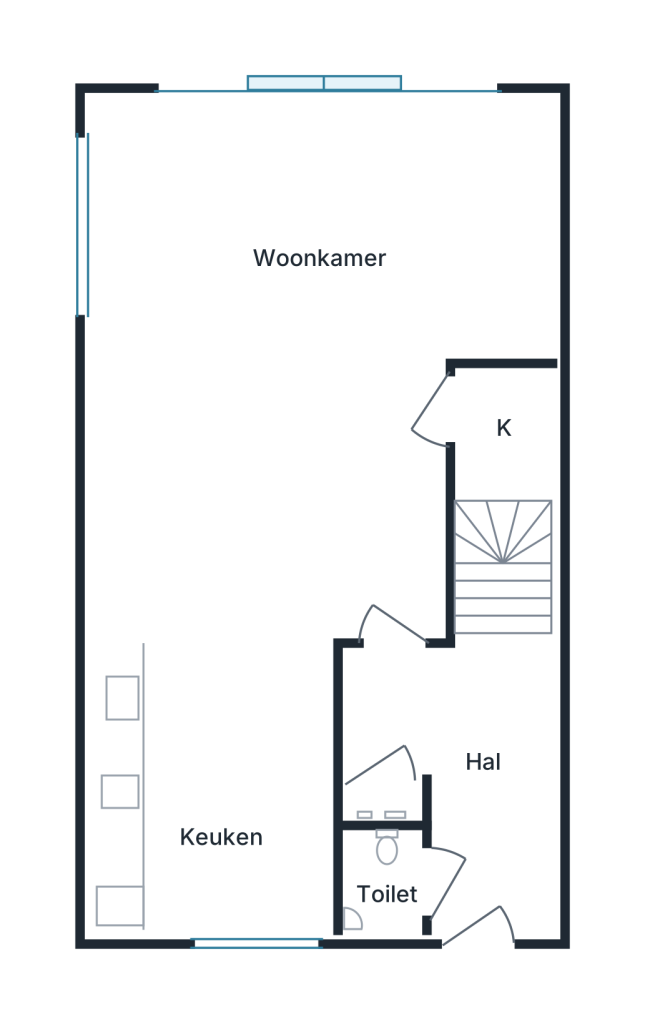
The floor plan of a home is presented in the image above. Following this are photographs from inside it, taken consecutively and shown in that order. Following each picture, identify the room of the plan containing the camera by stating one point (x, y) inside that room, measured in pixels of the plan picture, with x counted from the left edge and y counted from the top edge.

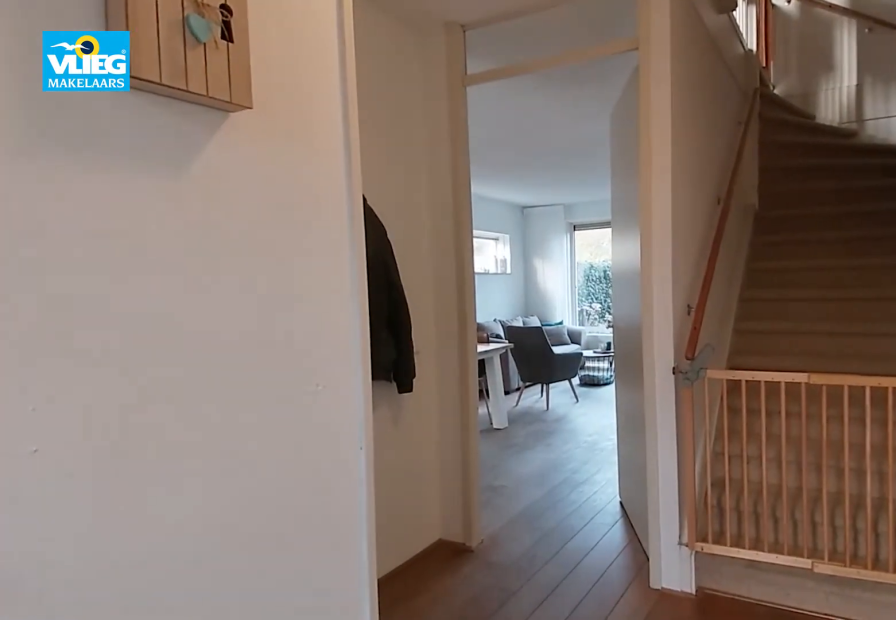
(464, 767)
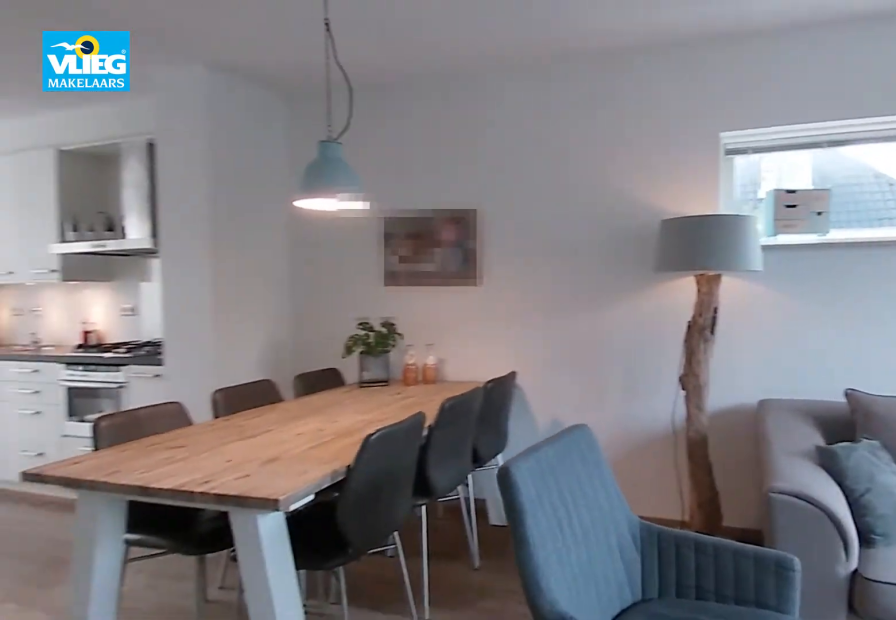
(290, 341)
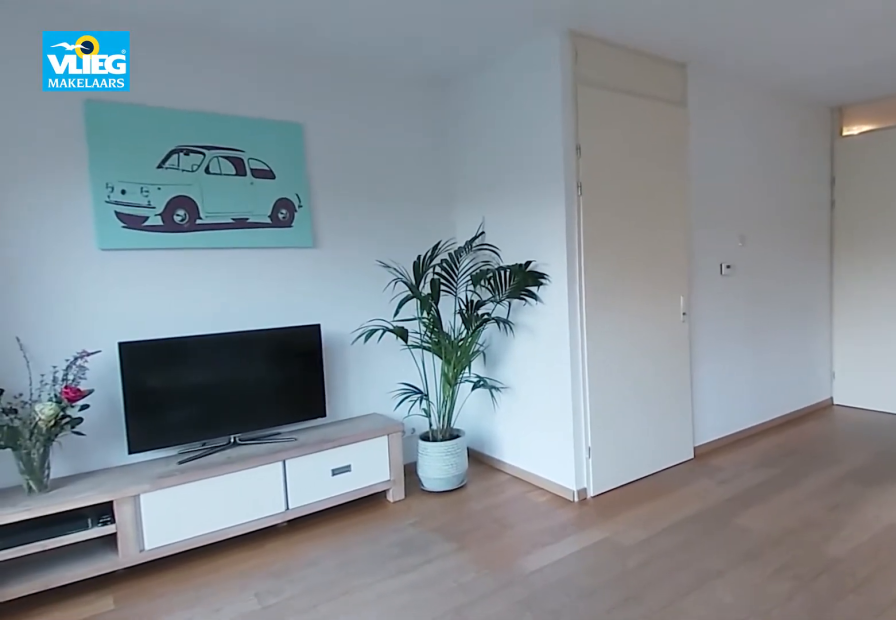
(290, 341)
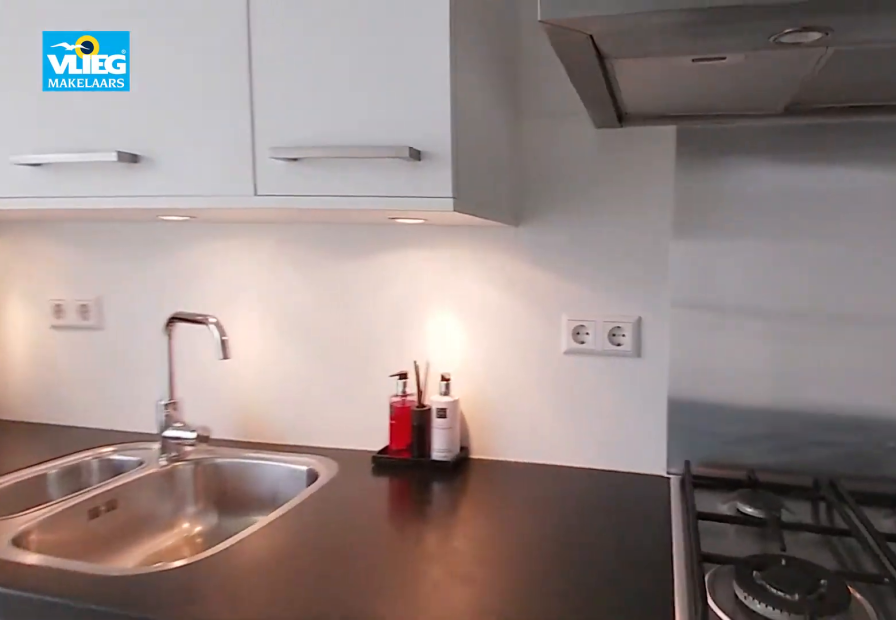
(214, 786)
